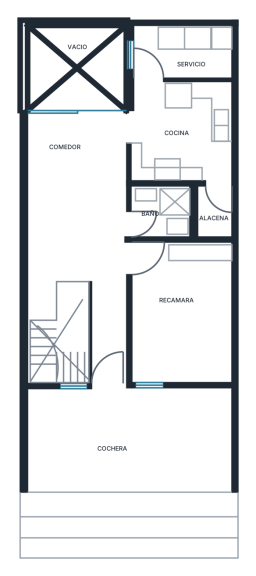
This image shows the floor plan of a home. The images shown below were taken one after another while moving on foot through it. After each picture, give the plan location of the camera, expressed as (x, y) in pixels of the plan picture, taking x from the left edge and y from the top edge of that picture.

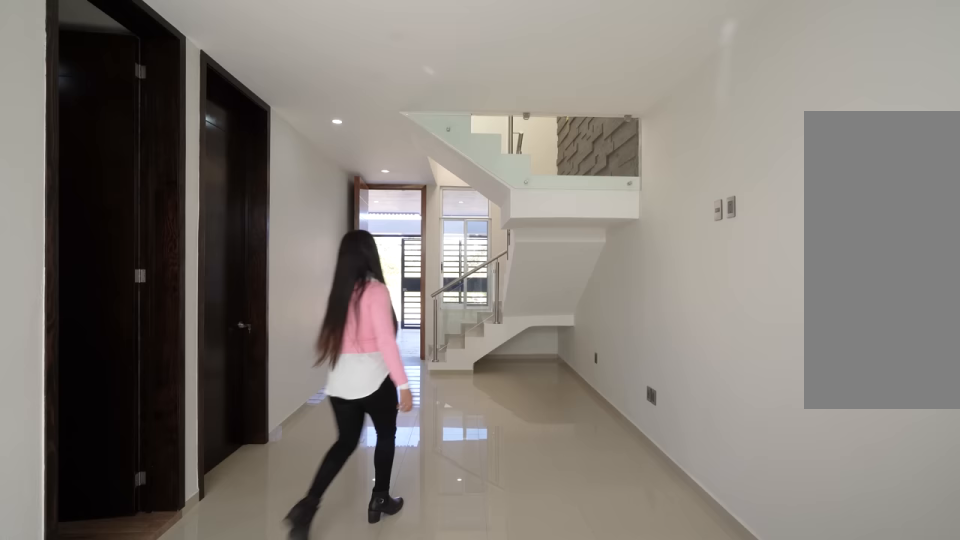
(107, 139)
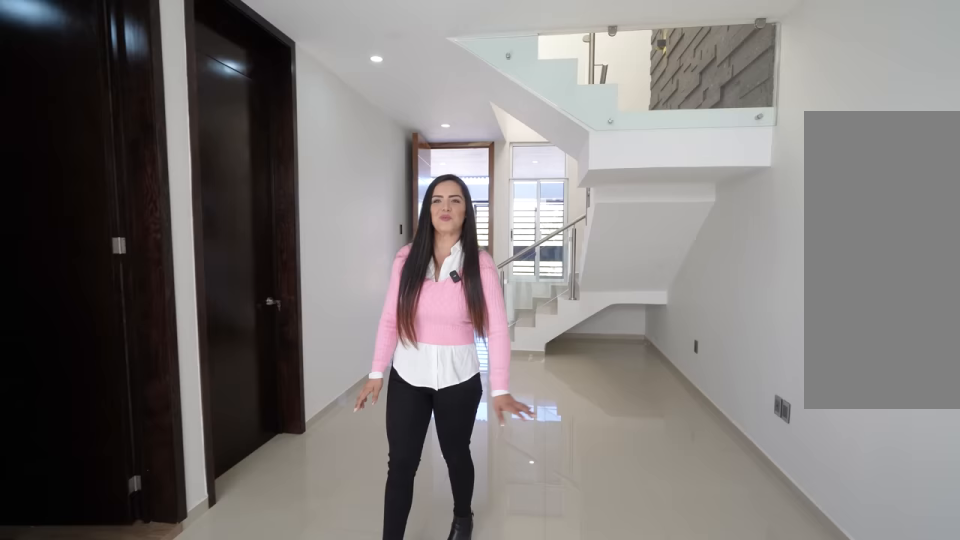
(89, 190)
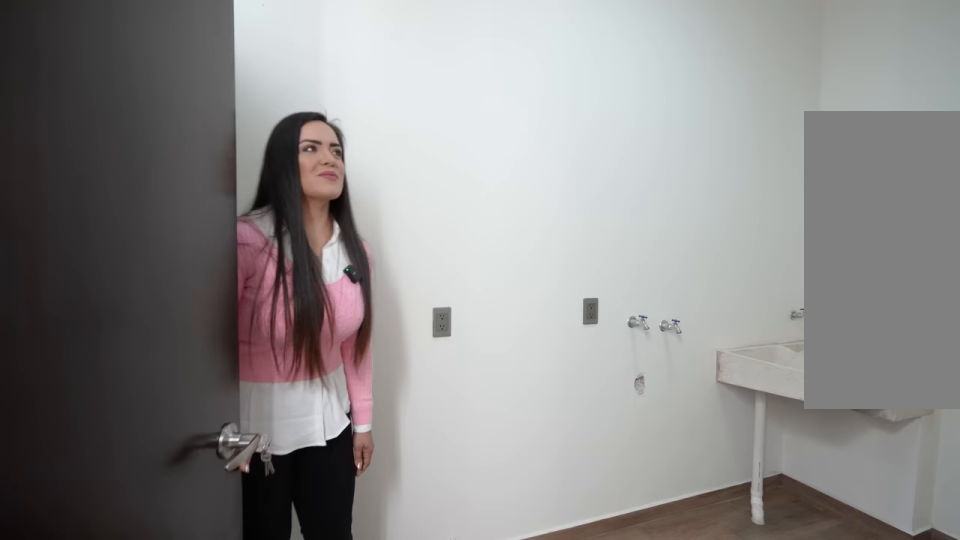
(143, 106)
